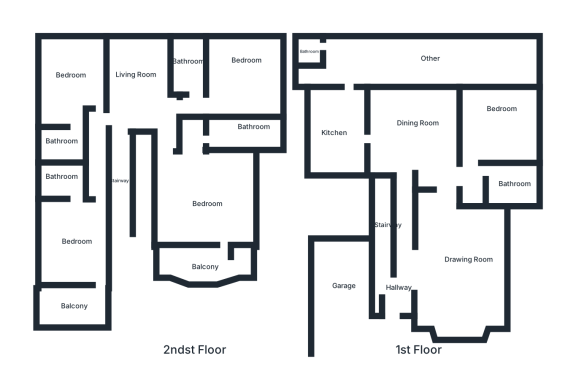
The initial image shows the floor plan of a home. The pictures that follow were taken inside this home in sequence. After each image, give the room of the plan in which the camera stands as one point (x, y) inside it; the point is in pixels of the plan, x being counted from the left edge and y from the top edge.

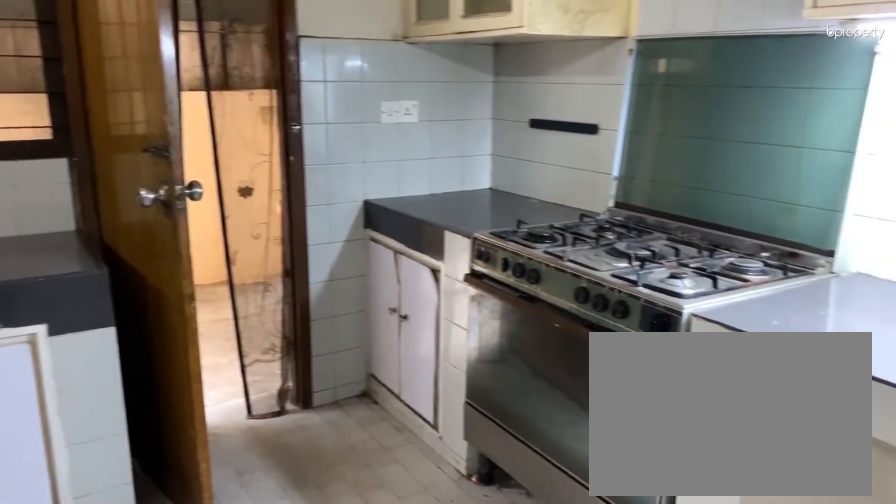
(324, 132)
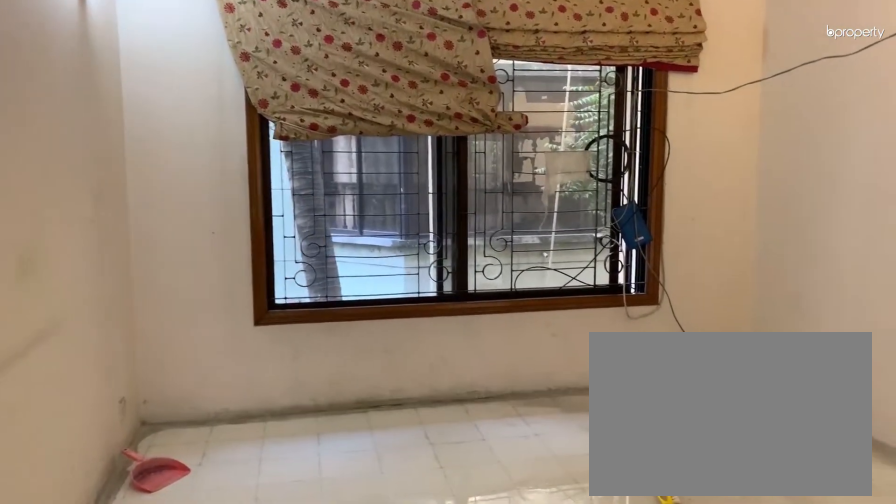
(136, 75)
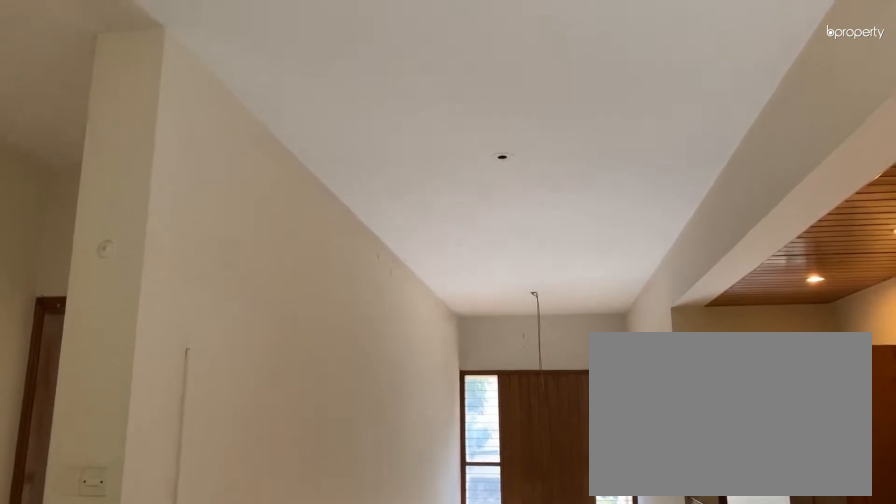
(136, 75)
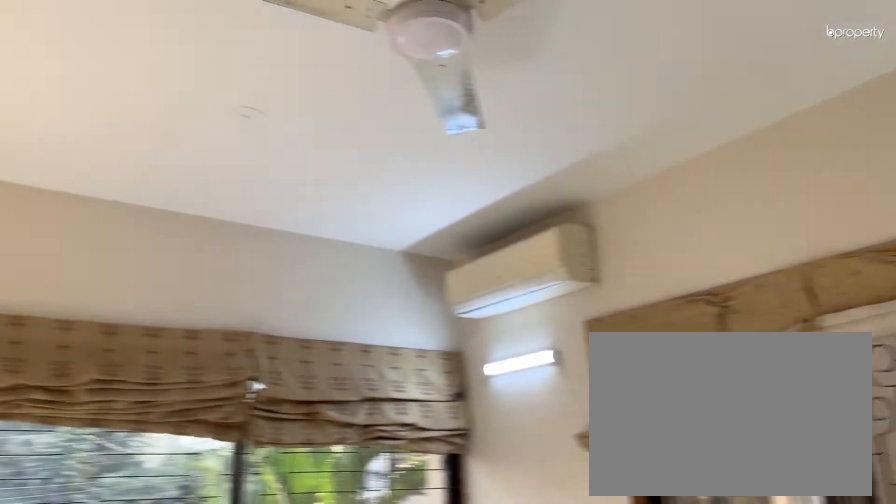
(73, 245)
